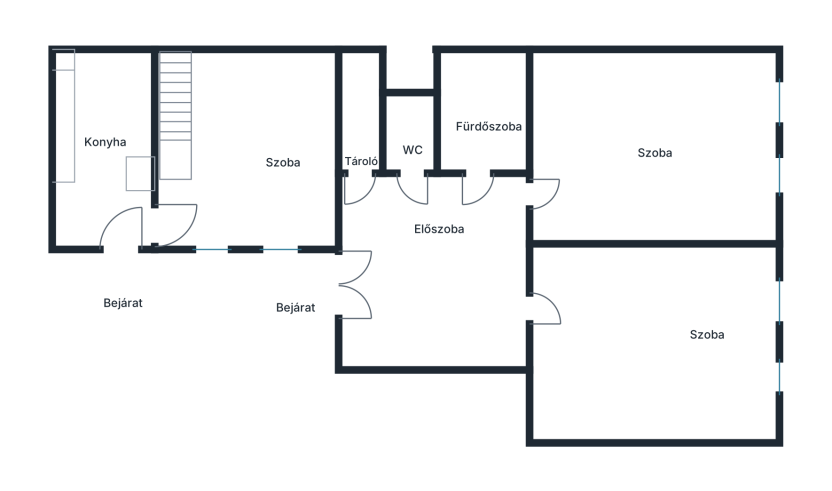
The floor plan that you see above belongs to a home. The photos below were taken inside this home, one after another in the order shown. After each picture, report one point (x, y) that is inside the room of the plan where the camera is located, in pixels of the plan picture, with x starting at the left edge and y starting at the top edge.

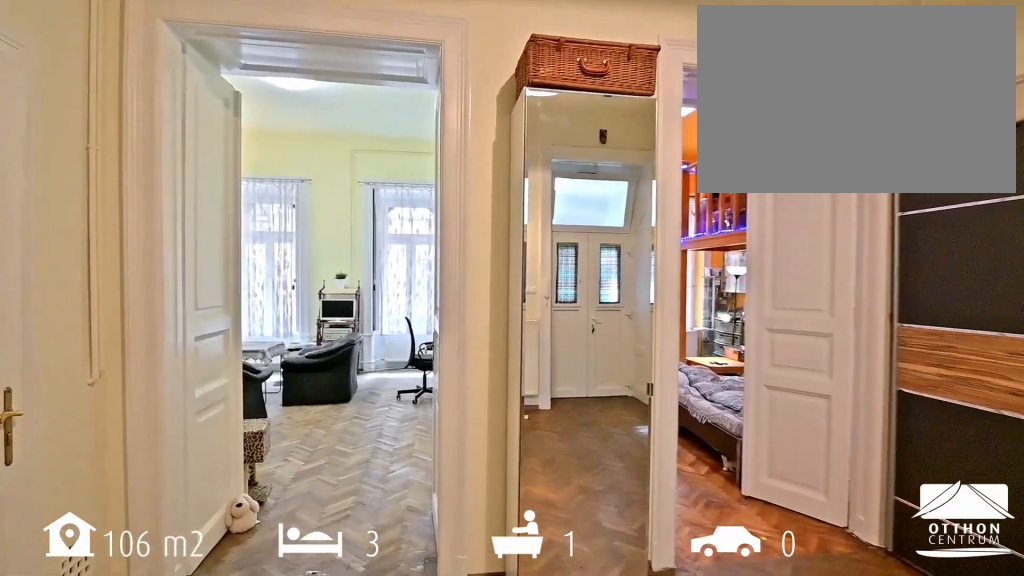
(436, 276)
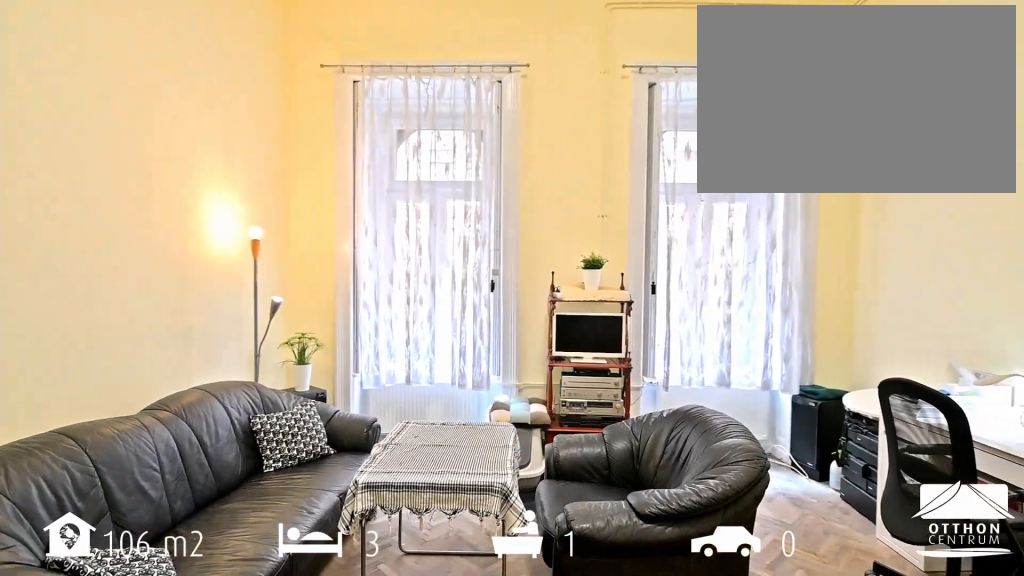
(658, 152)
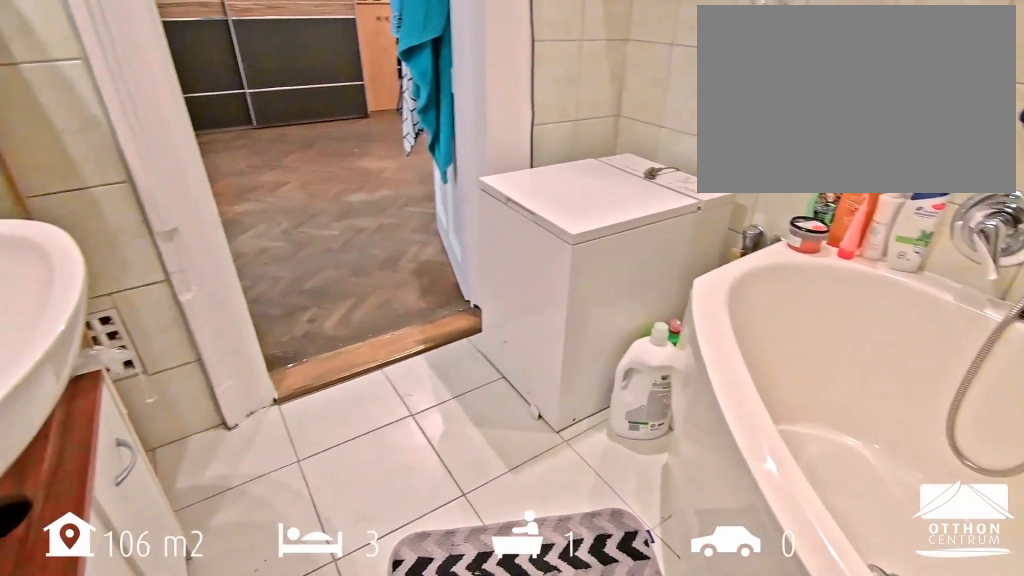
(484, 116)
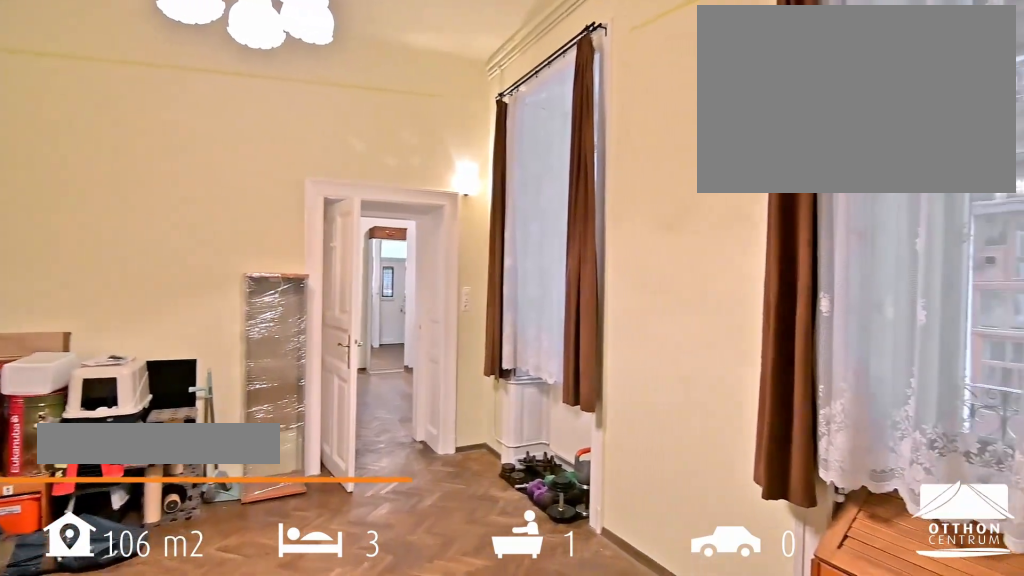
(247, 152)
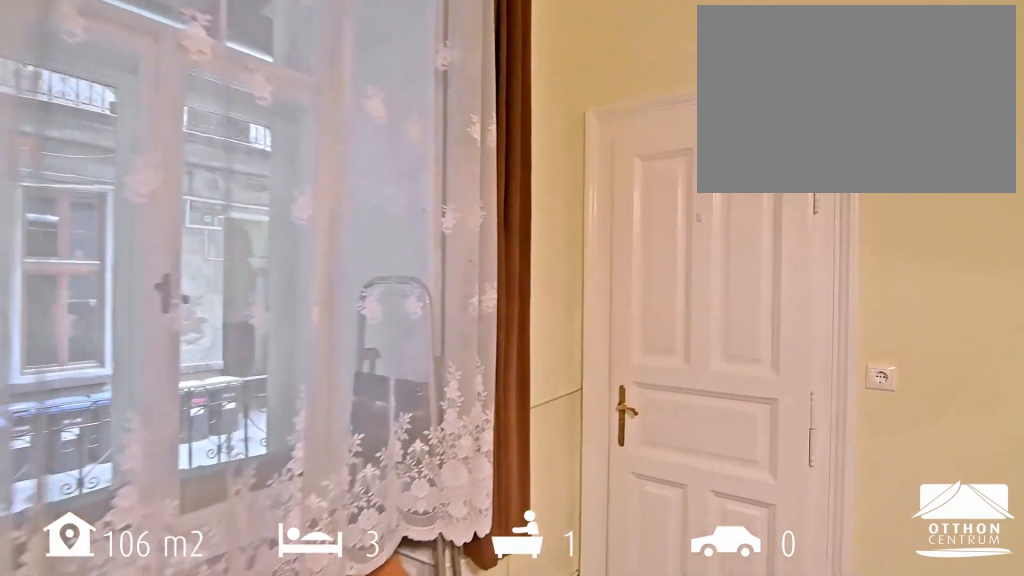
(247, 152)
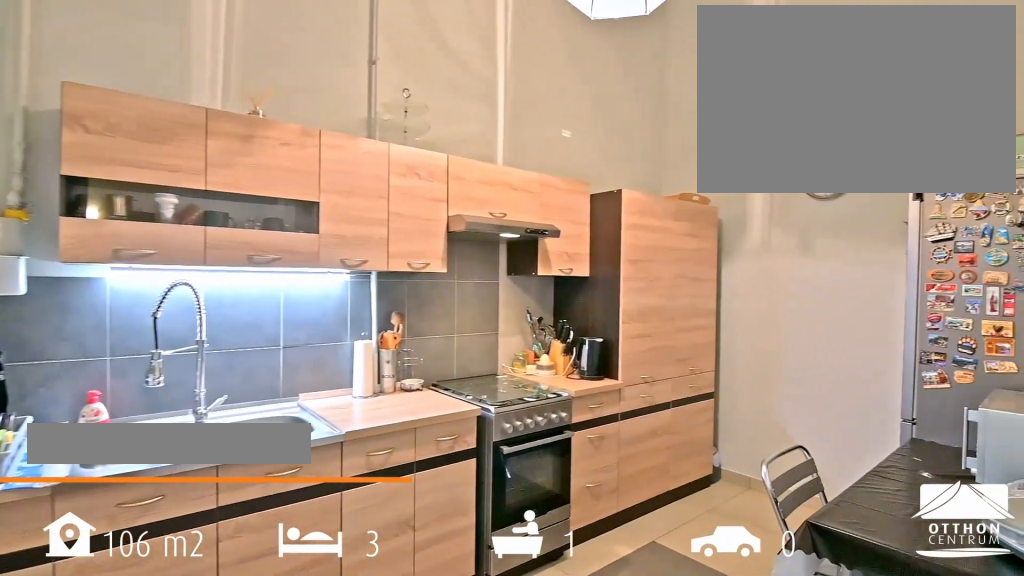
(104, 152)
